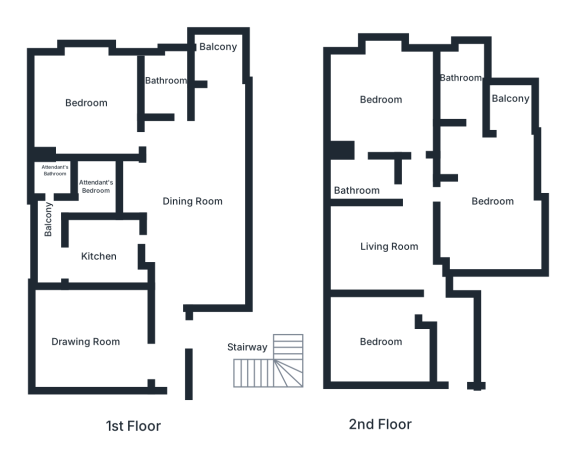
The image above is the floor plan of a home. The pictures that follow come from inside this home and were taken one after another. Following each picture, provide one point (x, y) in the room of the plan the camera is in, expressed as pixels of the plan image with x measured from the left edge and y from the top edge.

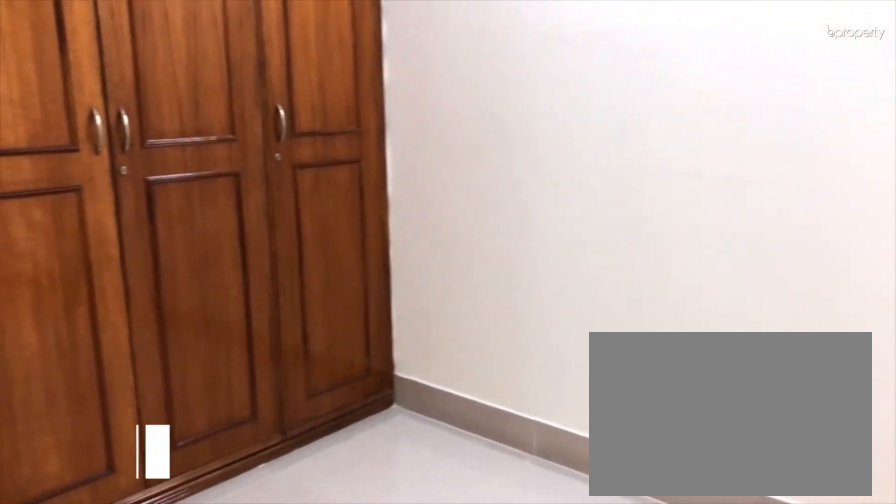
(376, 342)
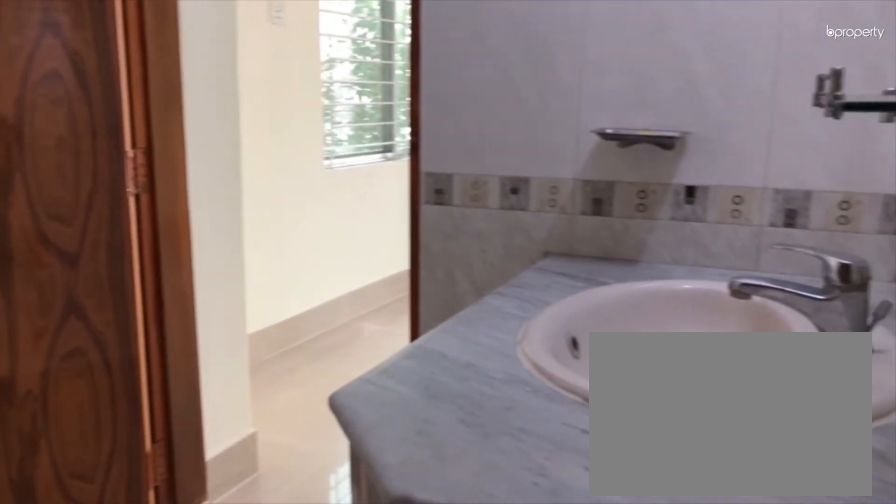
(369, 181)
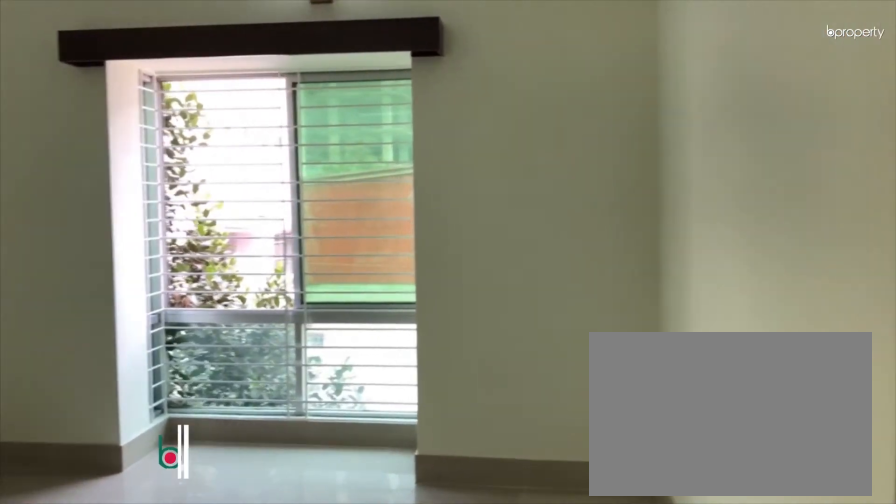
(372, 93)
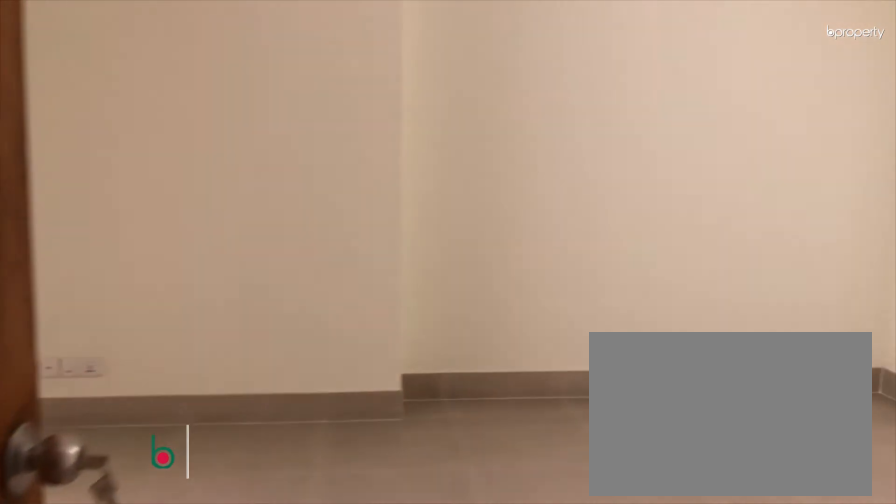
(491, 215)
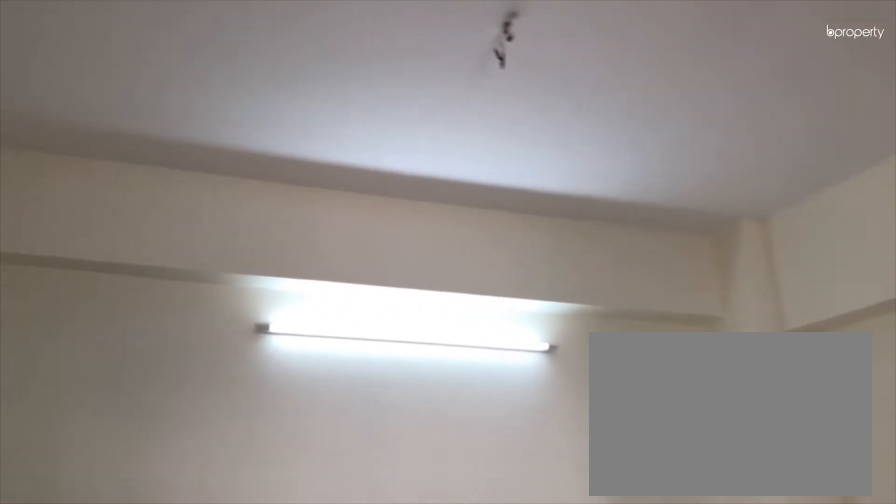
(491, 215)
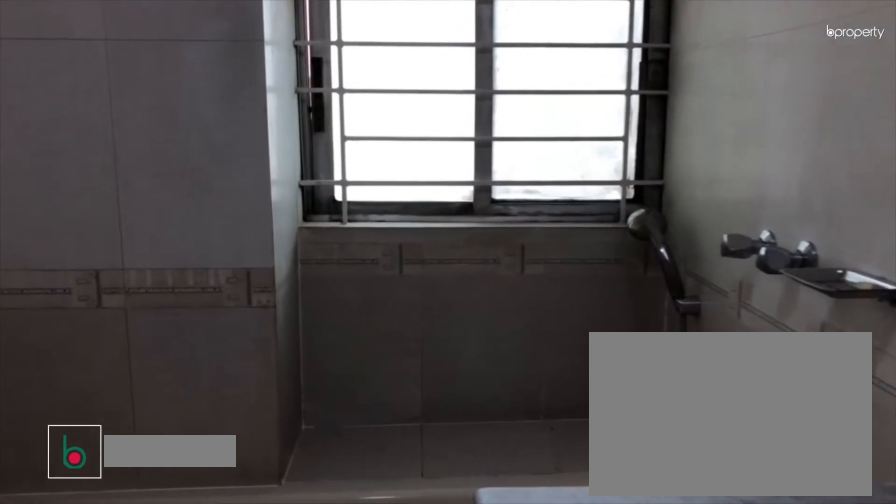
(458, 84)
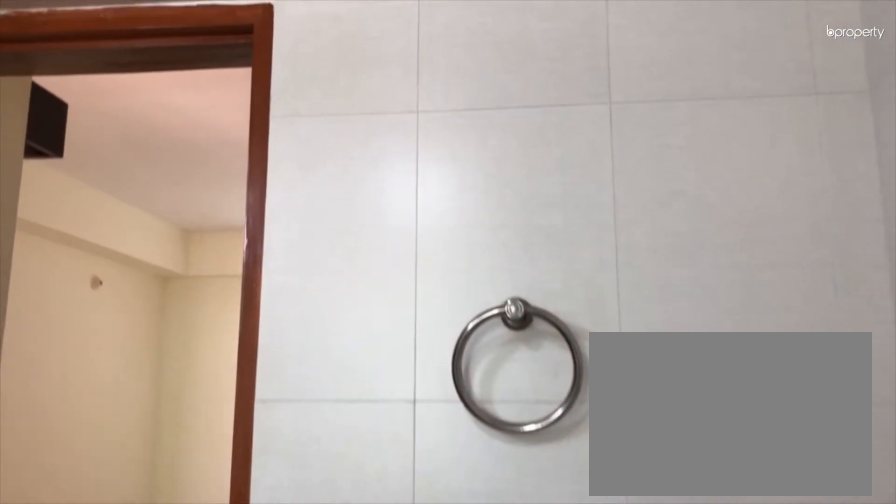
(458, 84)
